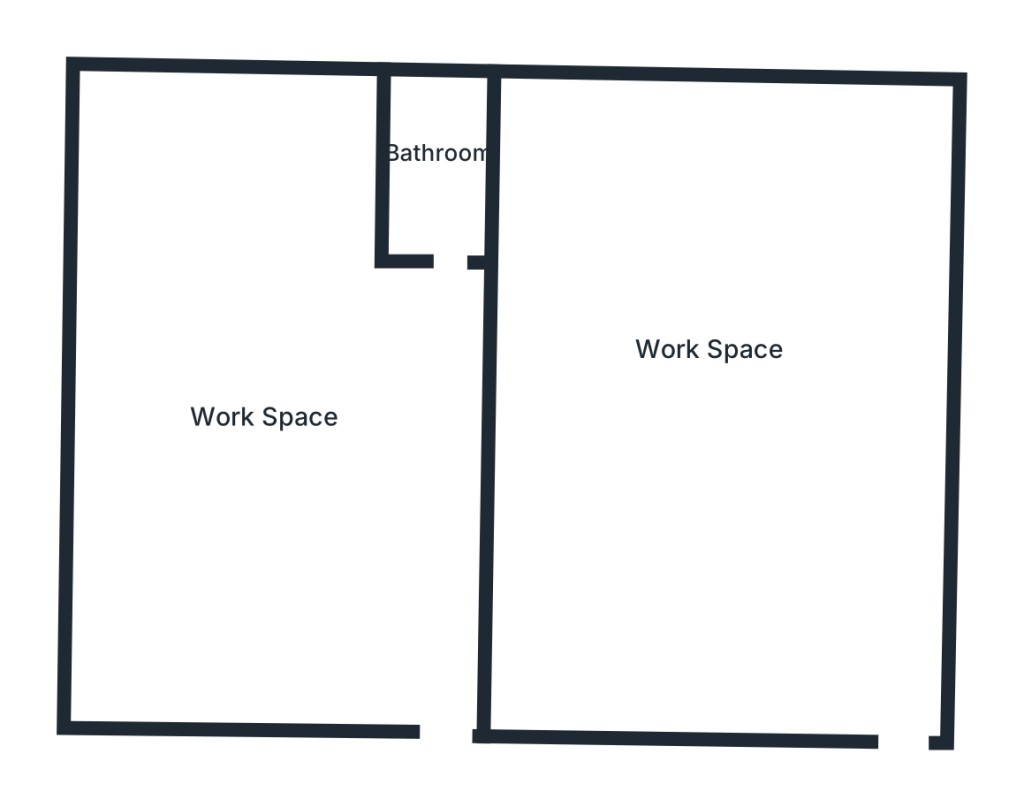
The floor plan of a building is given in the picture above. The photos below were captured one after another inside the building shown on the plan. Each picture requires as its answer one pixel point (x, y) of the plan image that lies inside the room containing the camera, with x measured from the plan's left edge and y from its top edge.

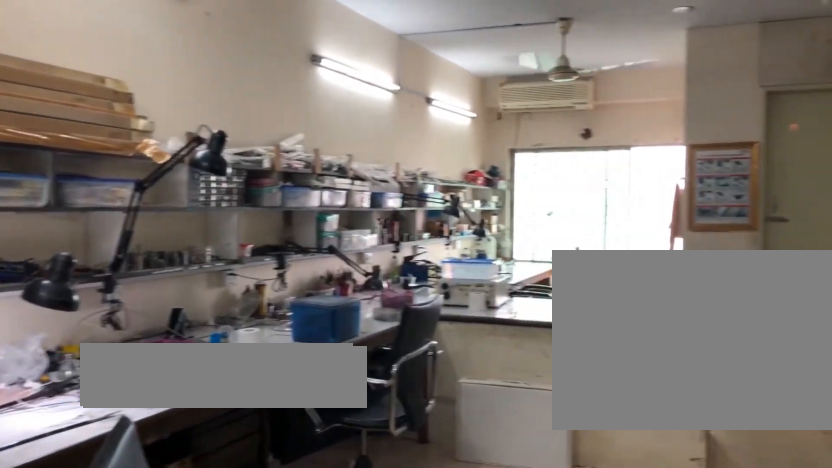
(271, 424)
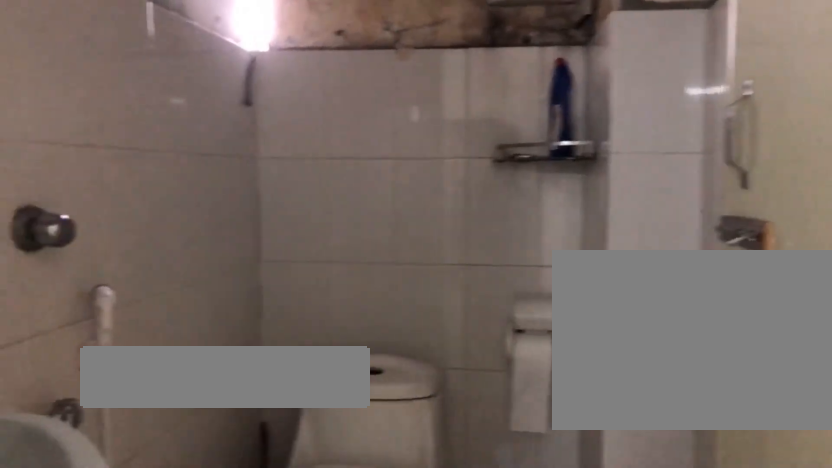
(437, 161)
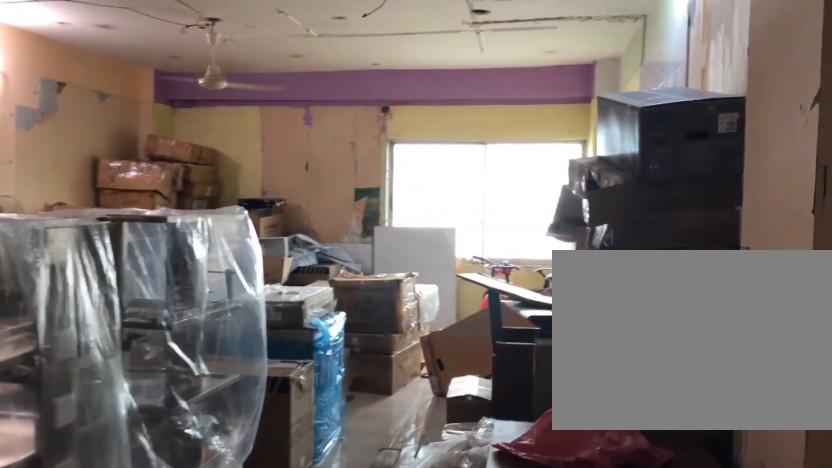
(726, 361)
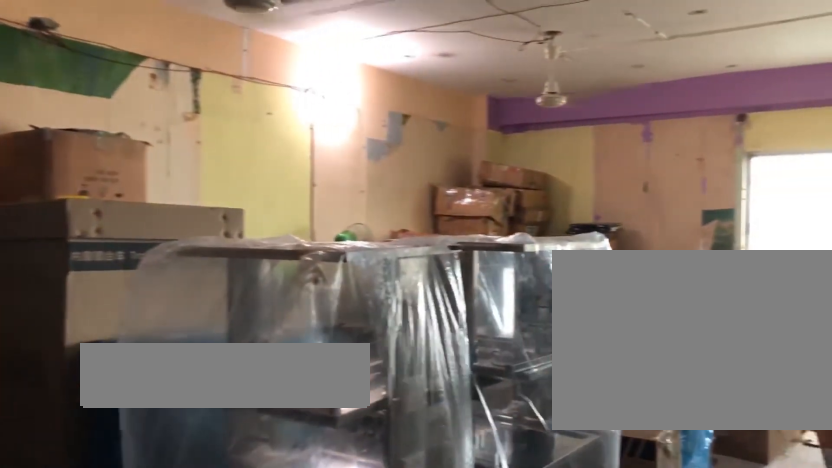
(726, 361)
